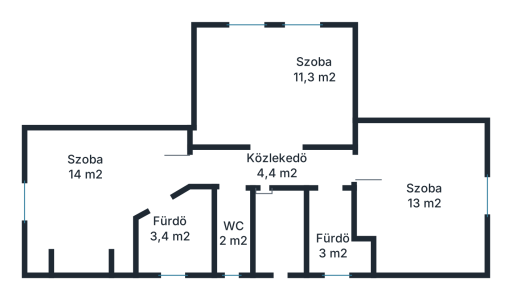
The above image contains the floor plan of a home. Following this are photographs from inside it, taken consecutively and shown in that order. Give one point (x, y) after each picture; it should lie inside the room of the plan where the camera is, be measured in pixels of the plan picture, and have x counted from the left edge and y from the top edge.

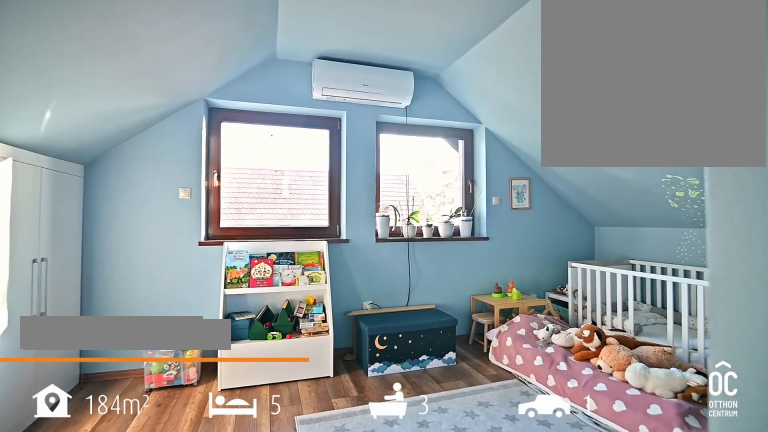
(275, 84)
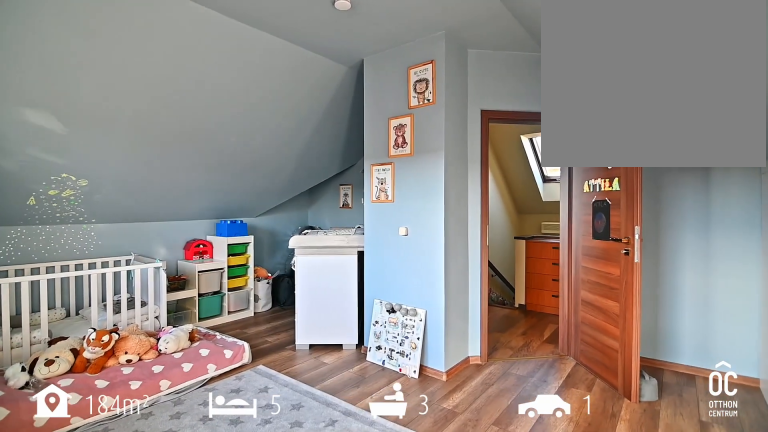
(275, 84)
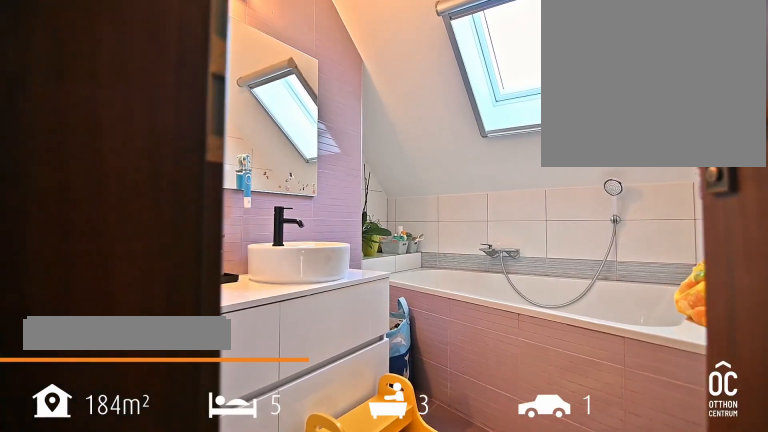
(332, 236)
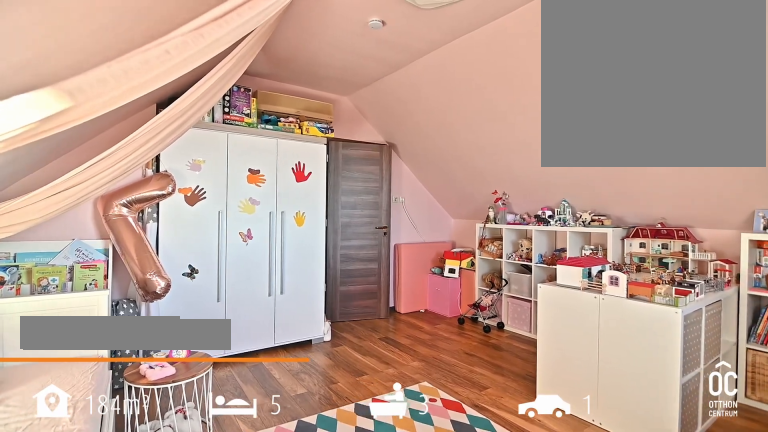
(425, 197)
